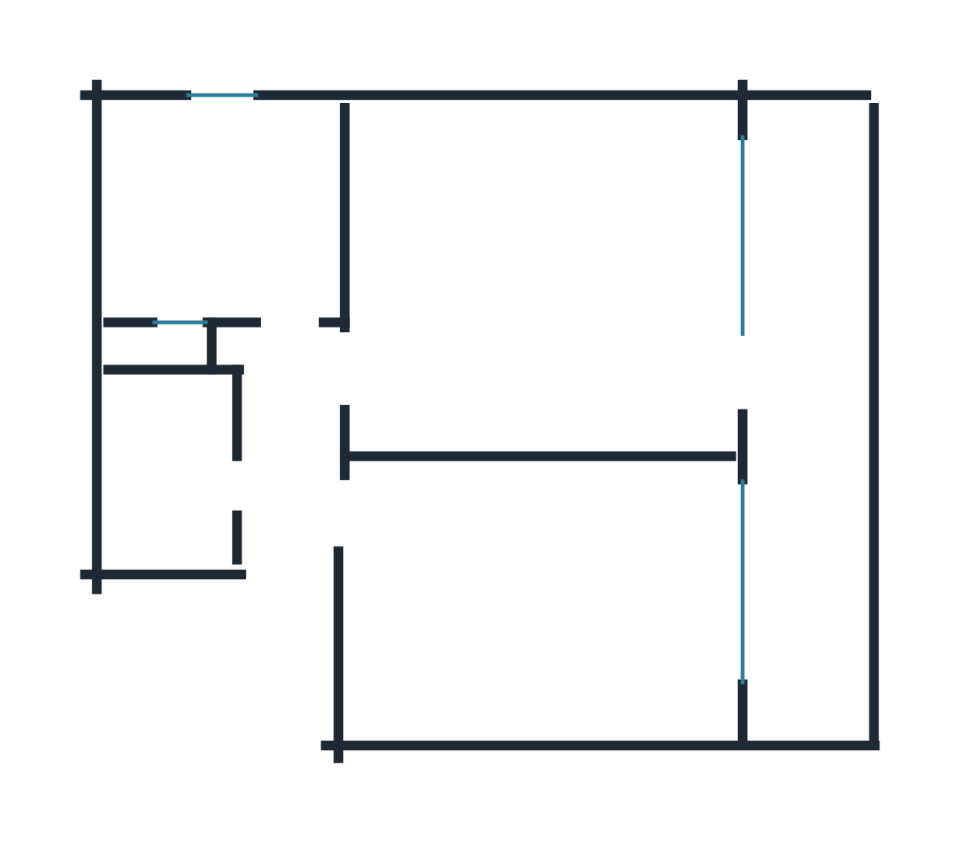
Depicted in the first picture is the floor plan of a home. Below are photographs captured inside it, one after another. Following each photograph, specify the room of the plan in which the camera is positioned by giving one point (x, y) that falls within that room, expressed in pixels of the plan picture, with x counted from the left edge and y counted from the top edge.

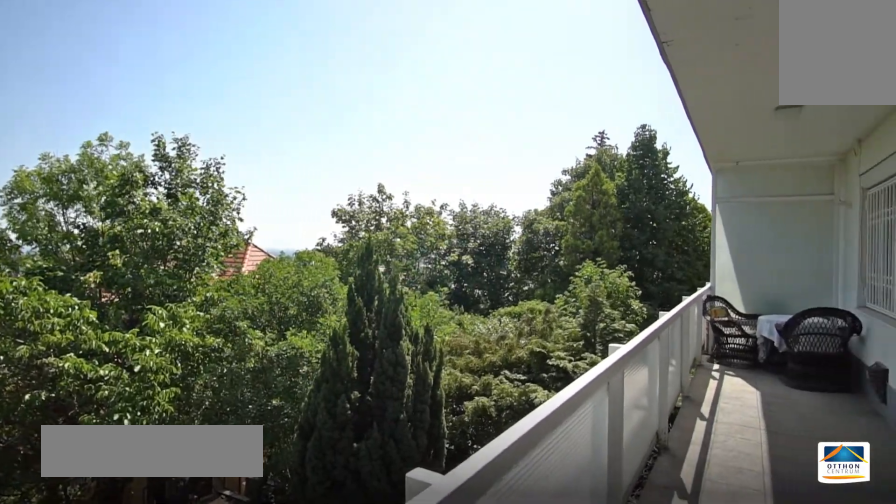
(813, 393)
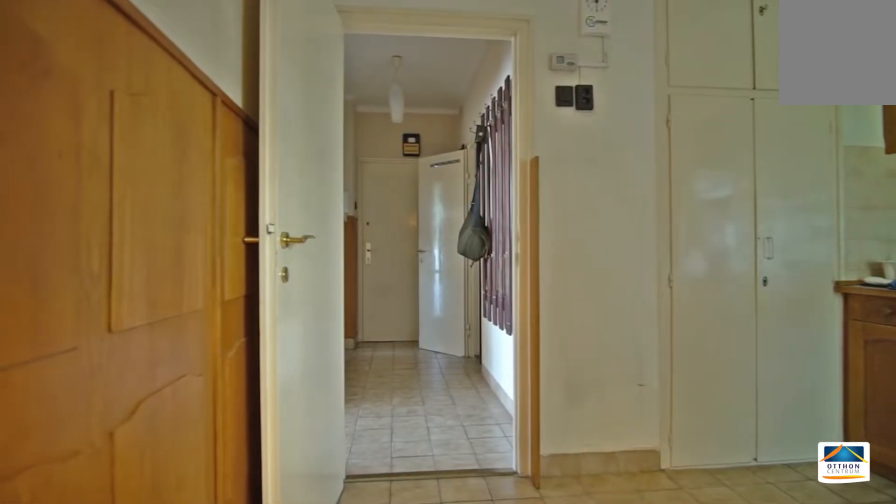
(240, 216)
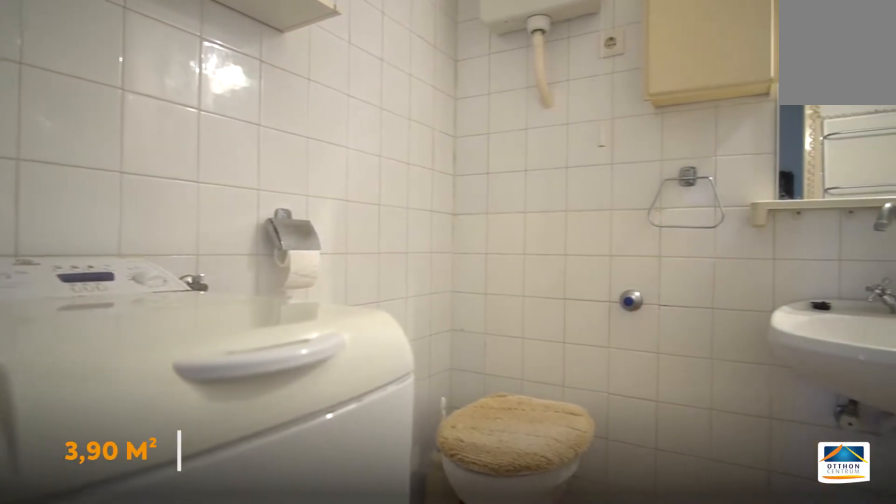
(168, 481)
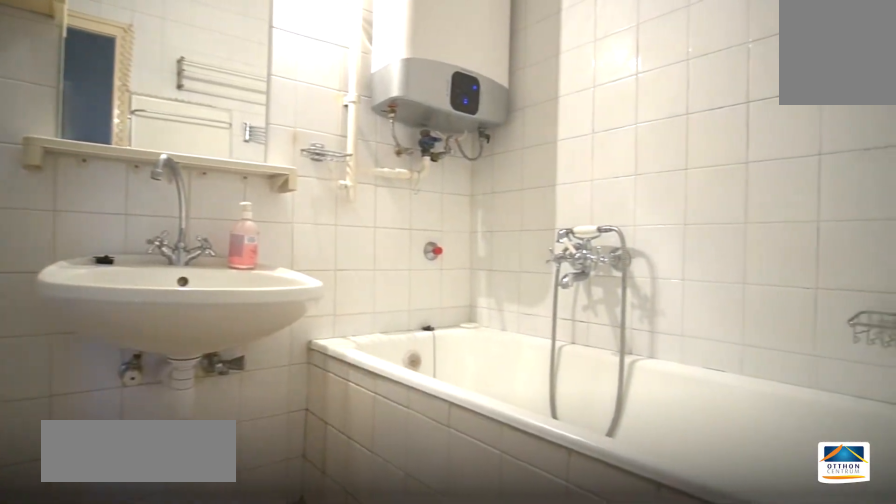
(166, 481)
